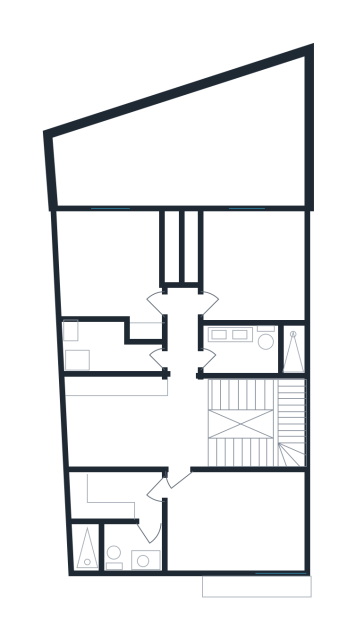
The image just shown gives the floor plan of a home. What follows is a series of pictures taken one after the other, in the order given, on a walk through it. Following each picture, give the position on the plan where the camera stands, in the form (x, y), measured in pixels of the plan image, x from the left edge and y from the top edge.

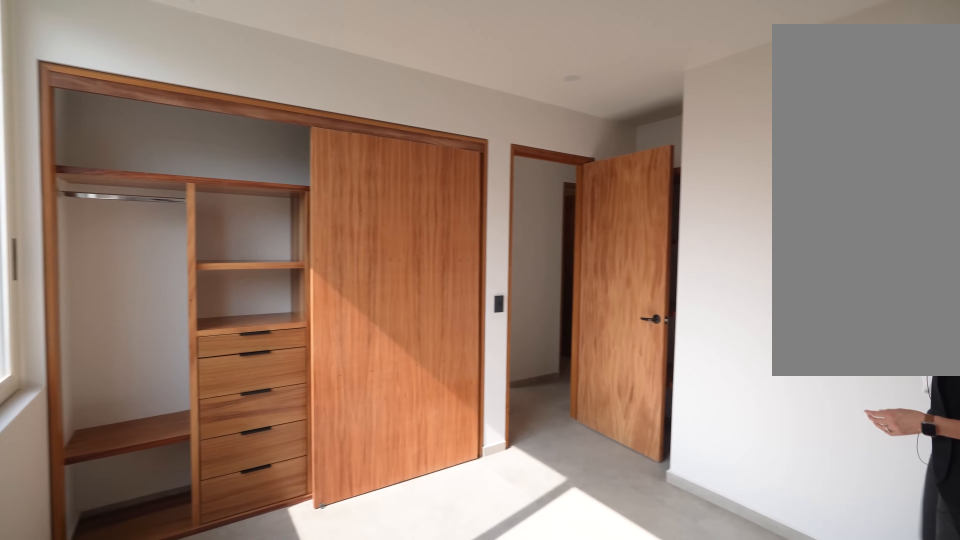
(86, 264)
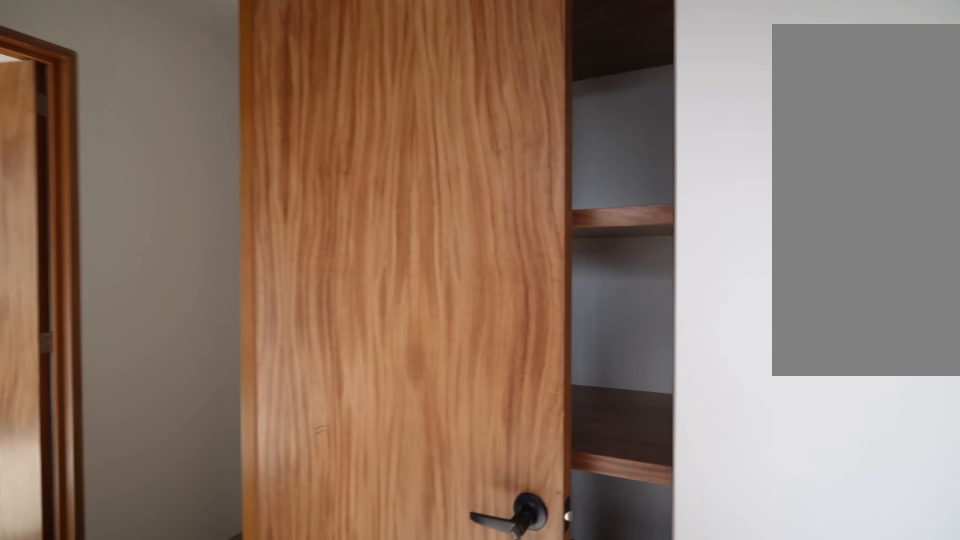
(120, 283)
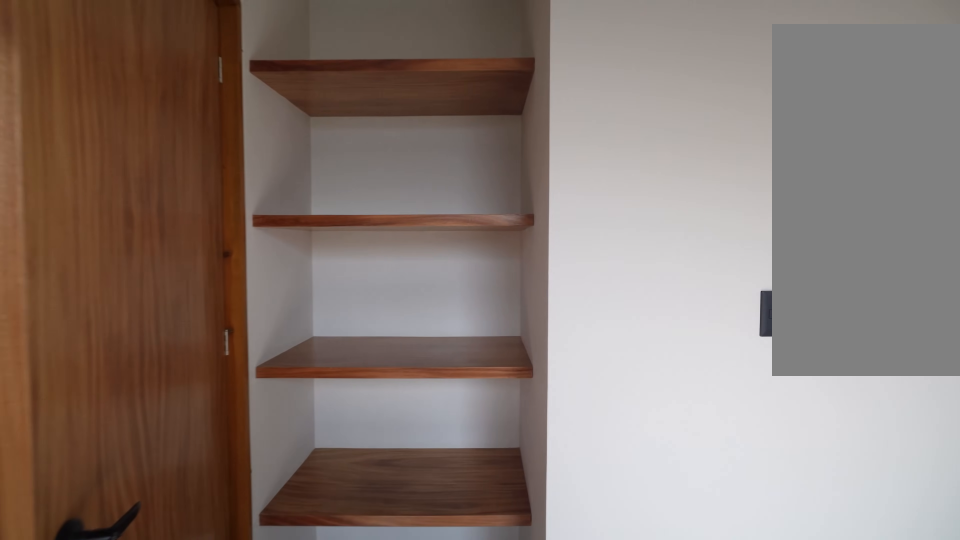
(137, 311)
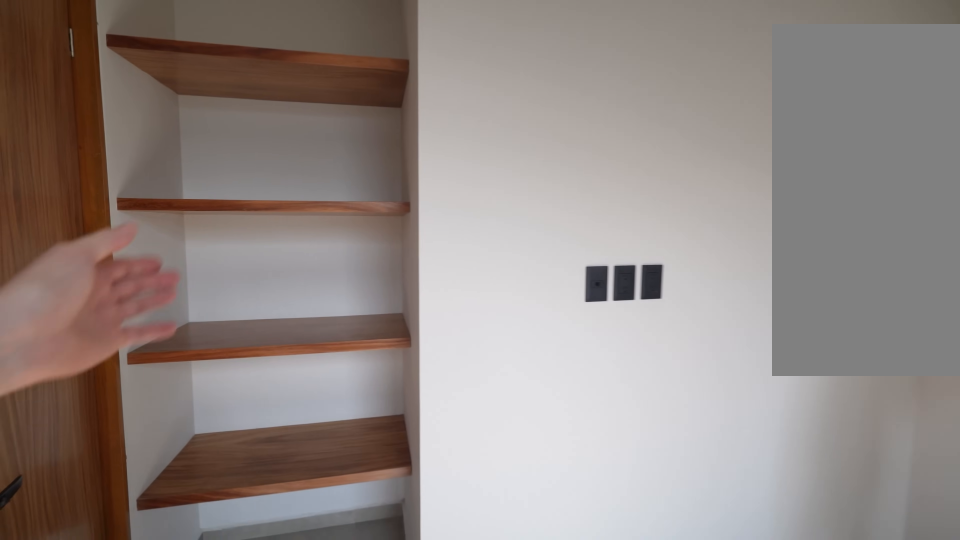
(137, 310)
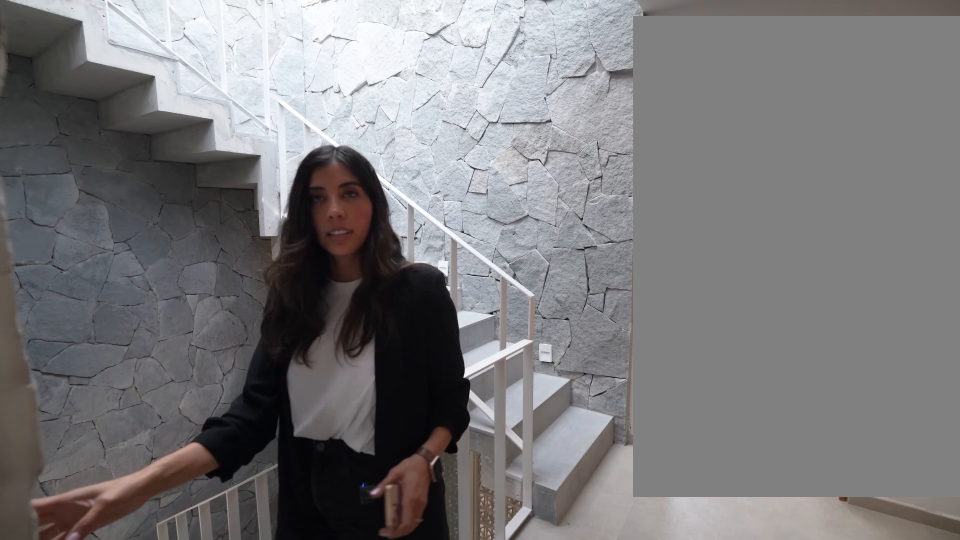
(179, 355)
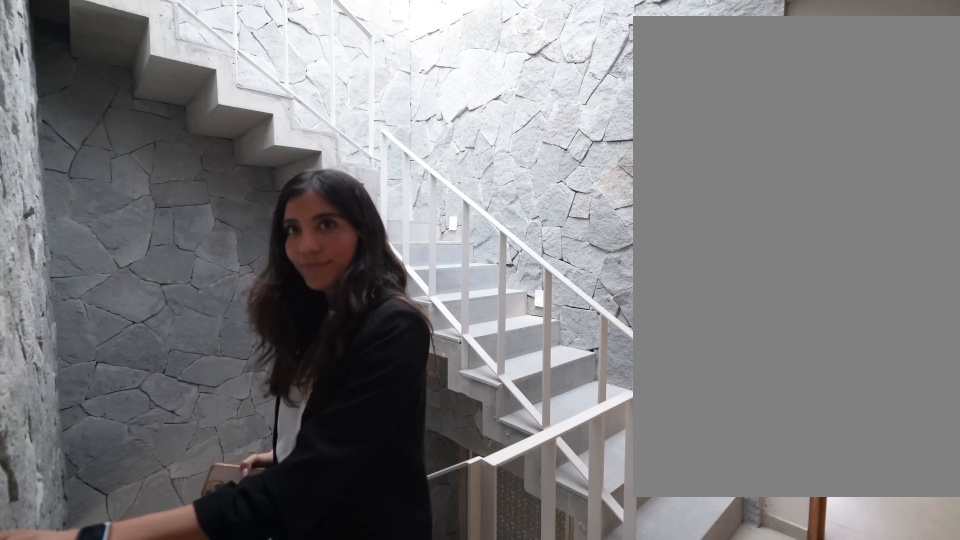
(176, 362)
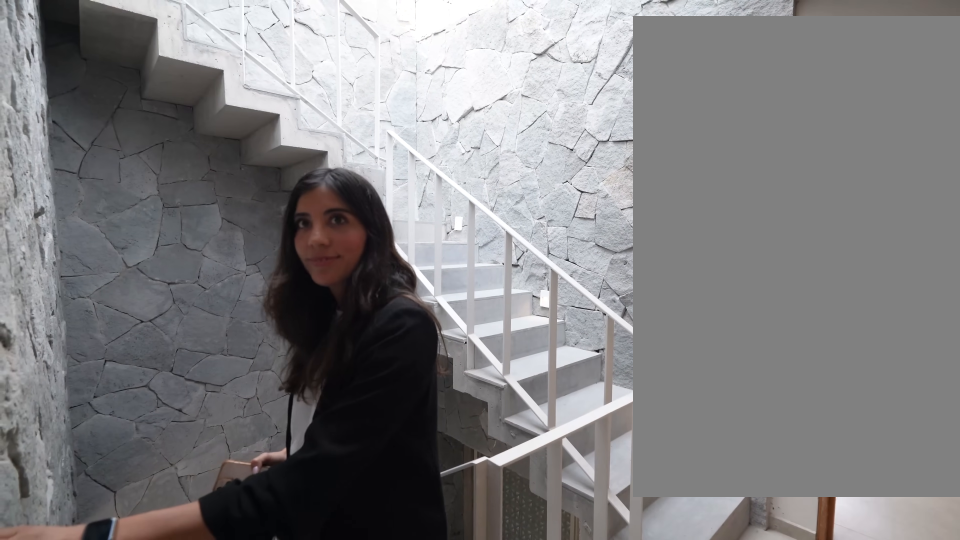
(176, 362)
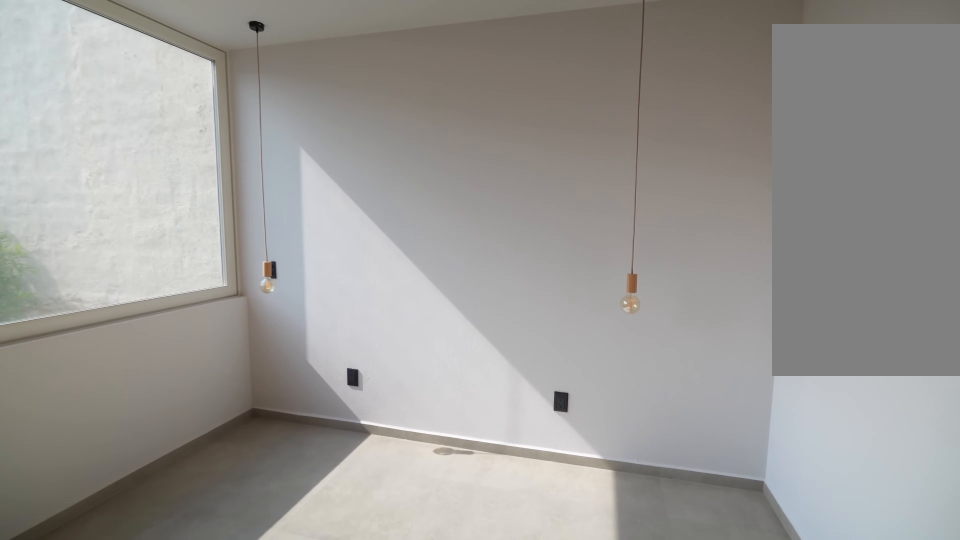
(197, 308)
